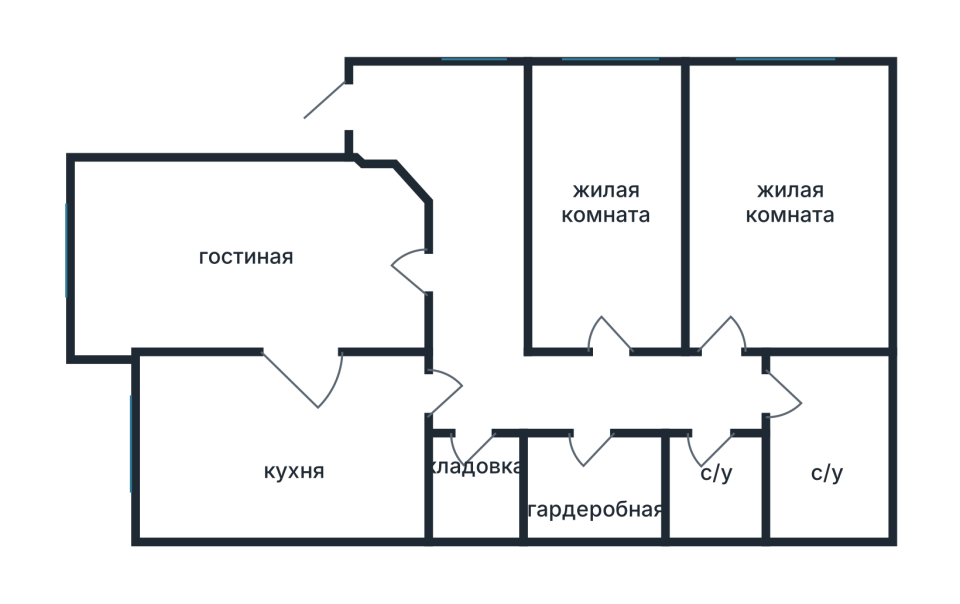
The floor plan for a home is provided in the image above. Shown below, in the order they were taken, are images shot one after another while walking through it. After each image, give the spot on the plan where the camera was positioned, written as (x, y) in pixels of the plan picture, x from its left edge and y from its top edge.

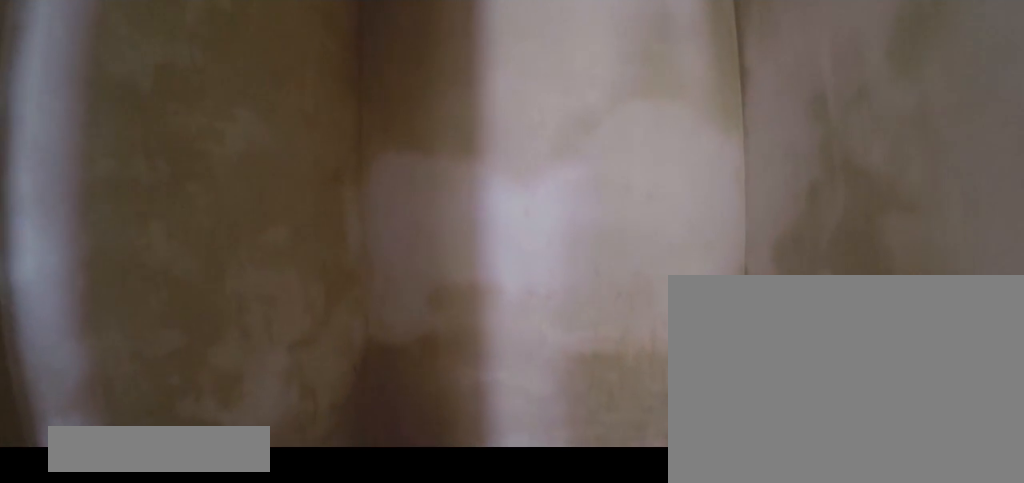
(472, 463)
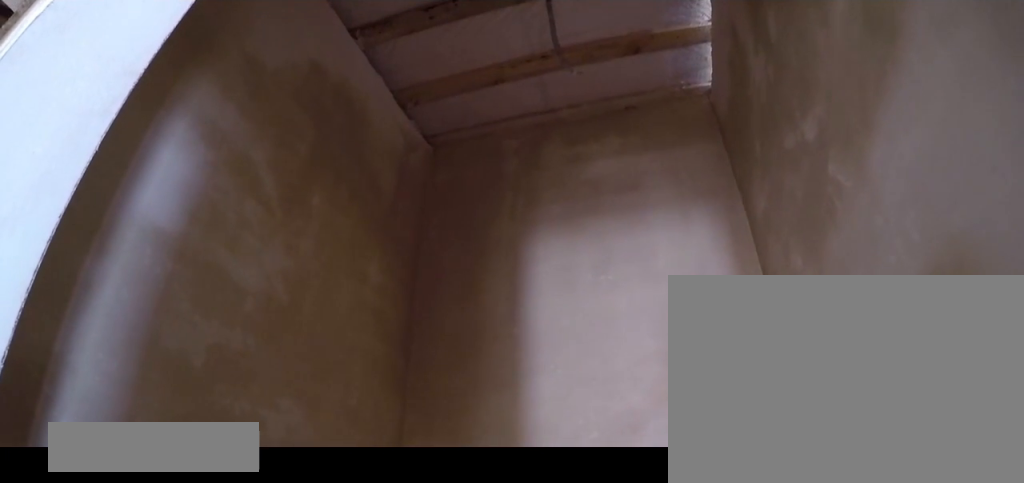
(475, 424)
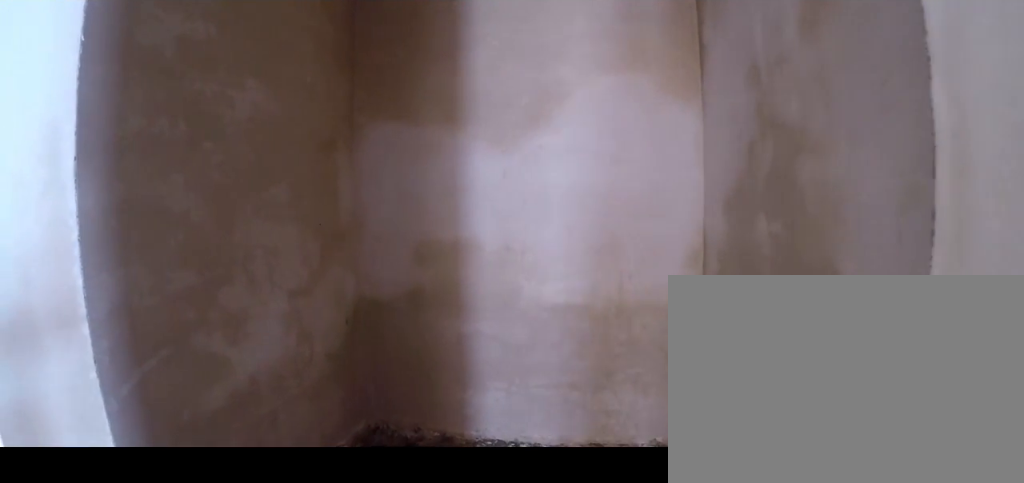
(479, 417)
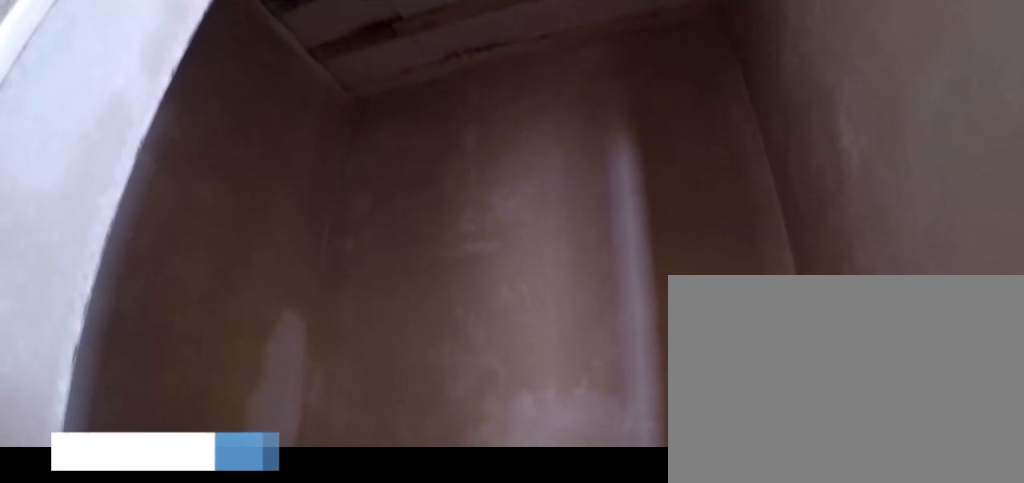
(593, 424)
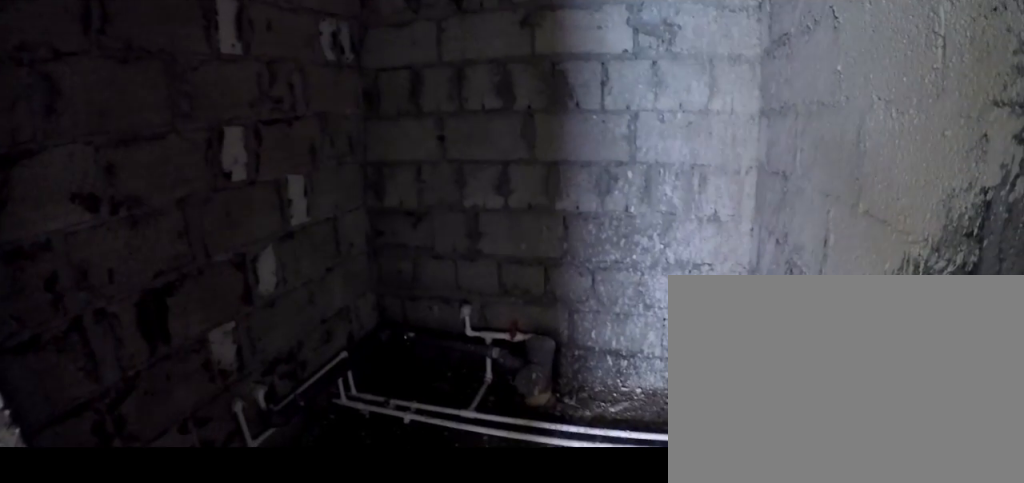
(712, 422)
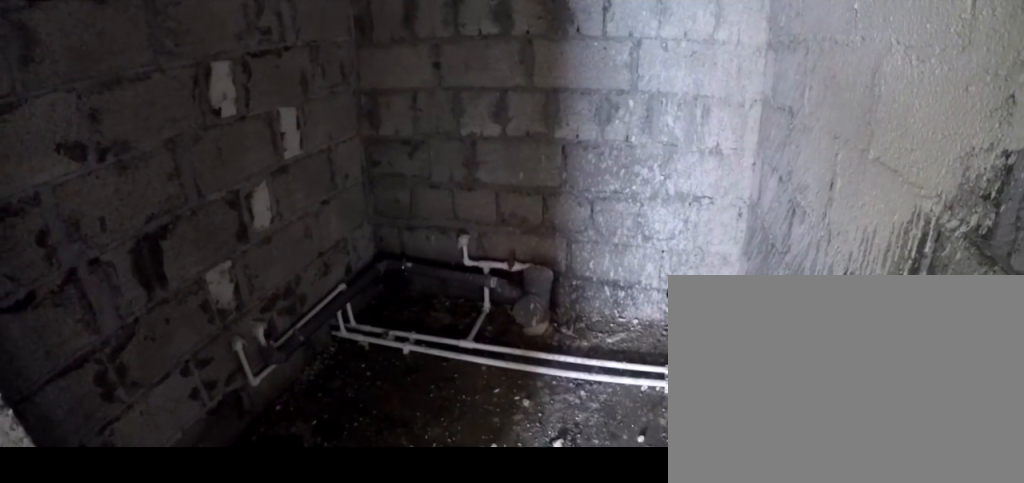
(712, 422)
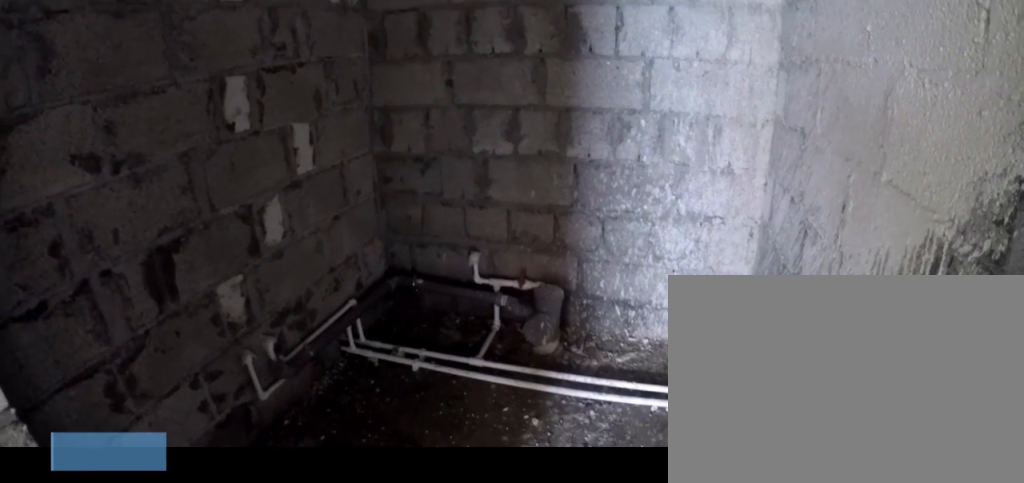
(712, 422)
